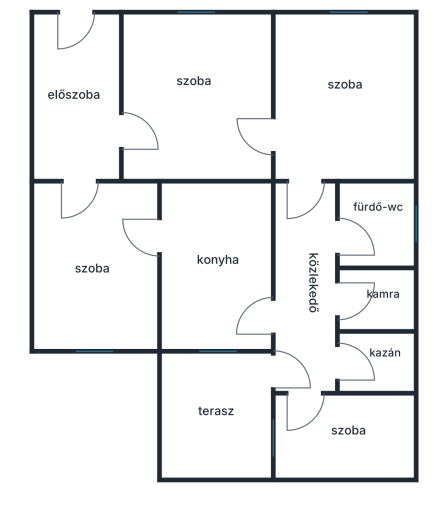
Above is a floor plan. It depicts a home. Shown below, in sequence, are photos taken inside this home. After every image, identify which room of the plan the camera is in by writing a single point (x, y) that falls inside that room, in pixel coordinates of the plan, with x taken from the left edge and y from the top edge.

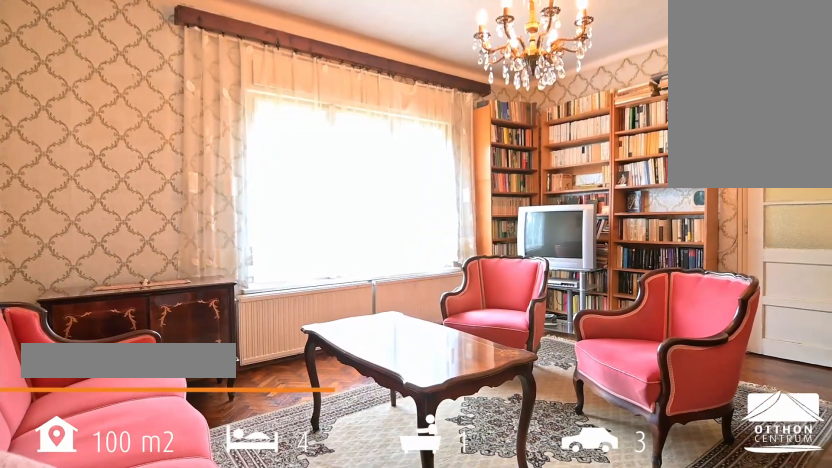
(198, 93)
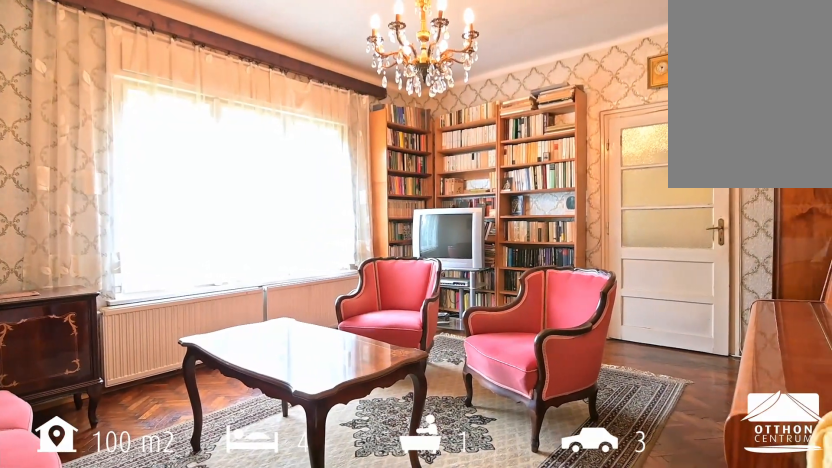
(198, 93)
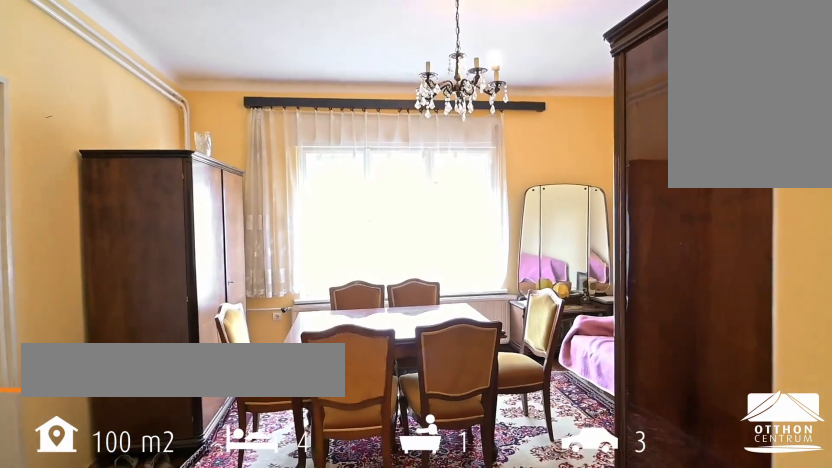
(346, 106)
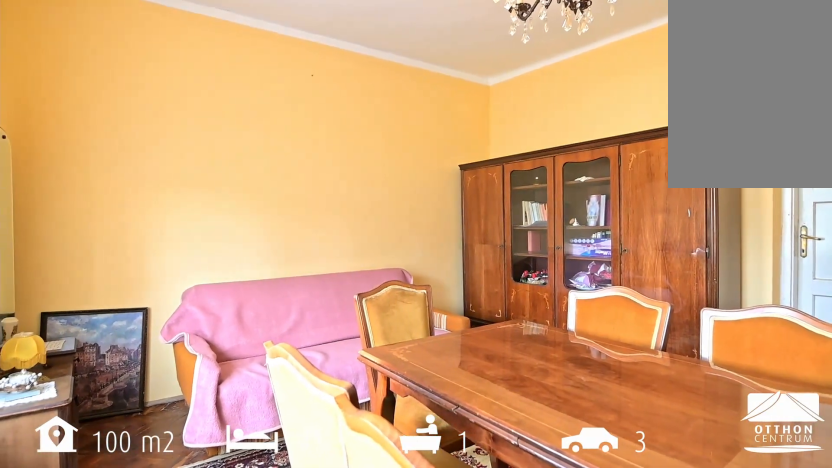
(346, 105)
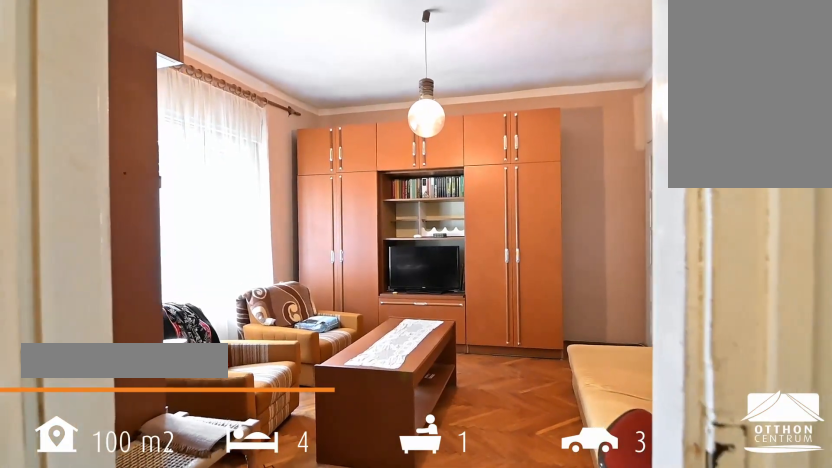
(94, 273)
